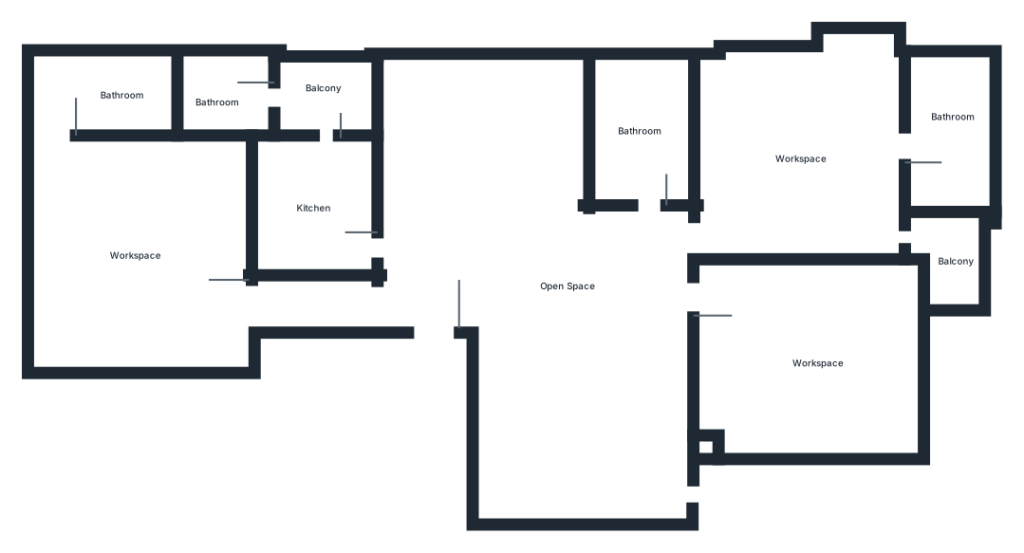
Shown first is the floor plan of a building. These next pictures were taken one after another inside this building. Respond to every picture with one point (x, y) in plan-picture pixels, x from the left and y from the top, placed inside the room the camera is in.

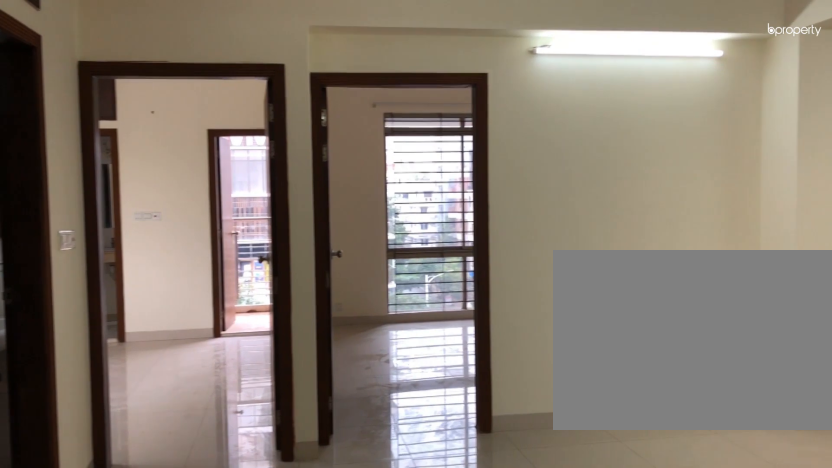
(538, 271)
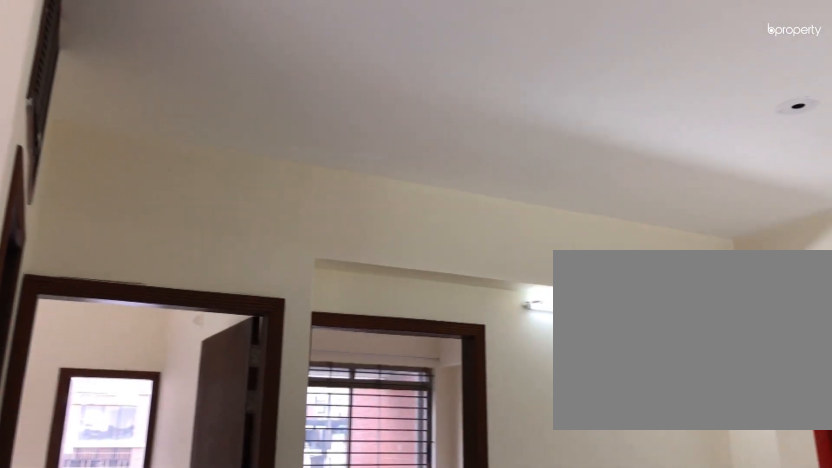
(608, 363)
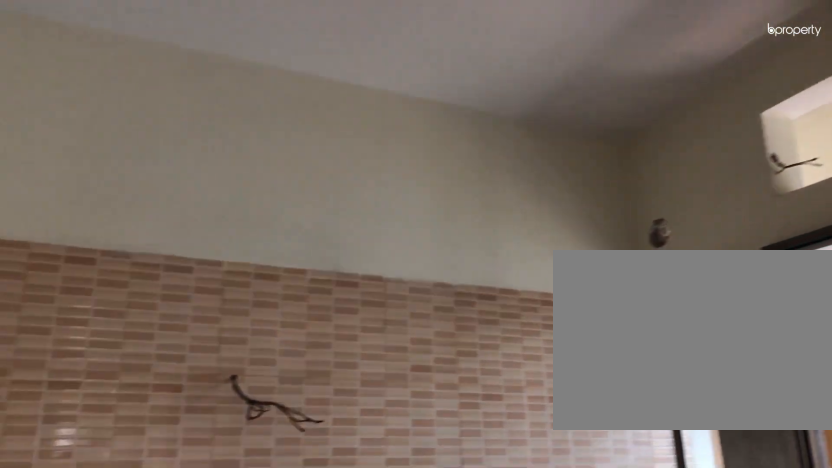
(324, 209)
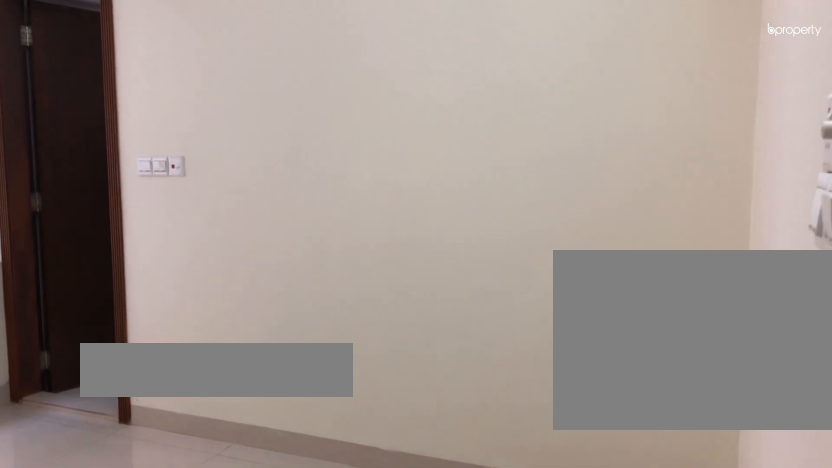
(140, 253)
